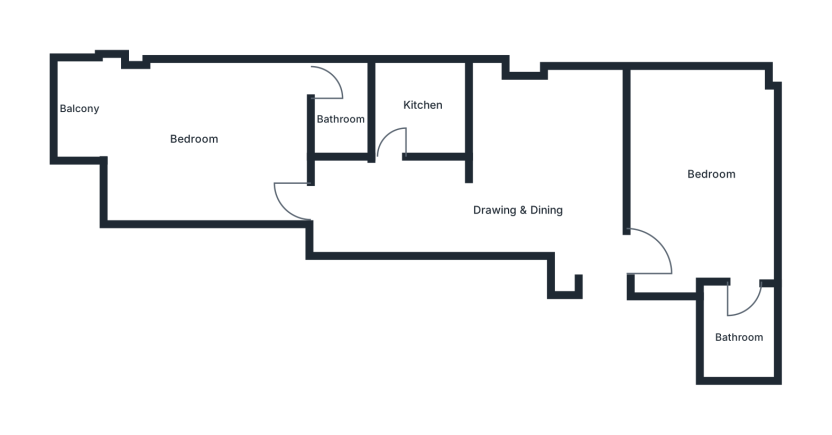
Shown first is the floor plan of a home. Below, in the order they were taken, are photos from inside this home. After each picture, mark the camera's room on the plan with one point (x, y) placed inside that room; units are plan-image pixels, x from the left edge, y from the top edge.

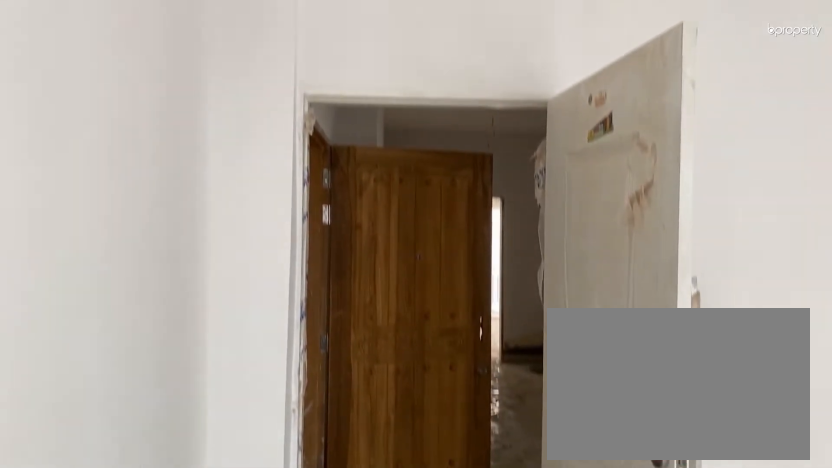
(701, 182)
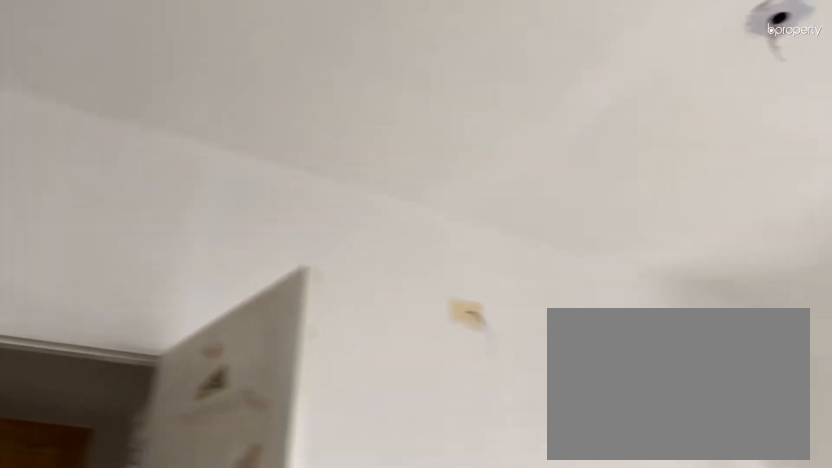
(701, 182)
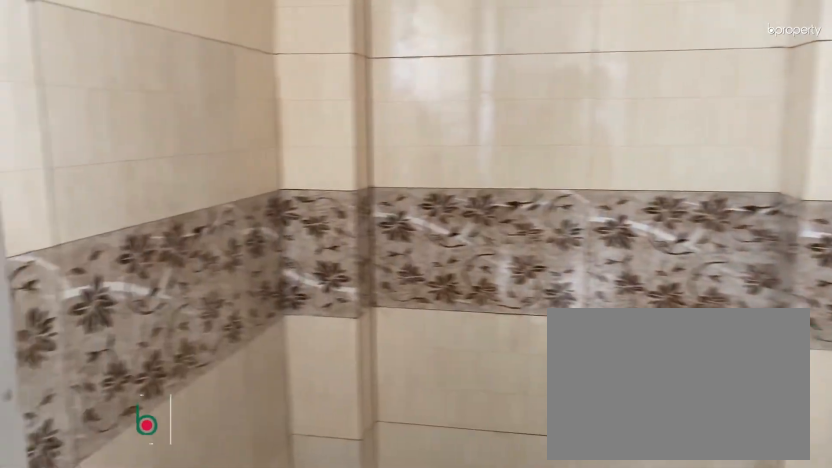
(736, 331)
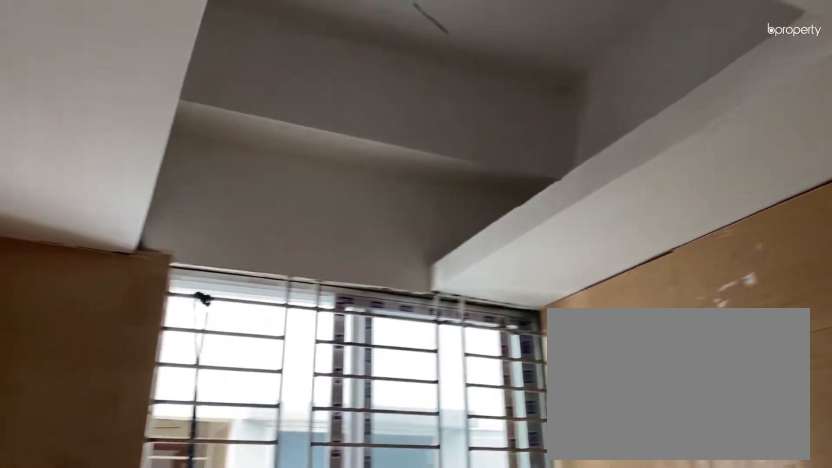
(422, 108)
